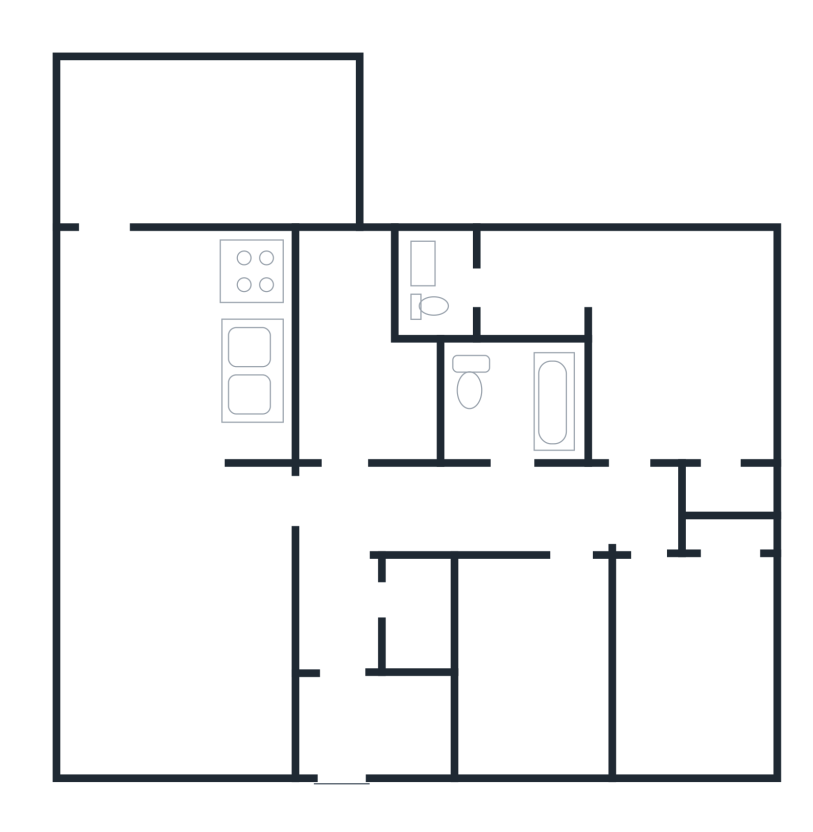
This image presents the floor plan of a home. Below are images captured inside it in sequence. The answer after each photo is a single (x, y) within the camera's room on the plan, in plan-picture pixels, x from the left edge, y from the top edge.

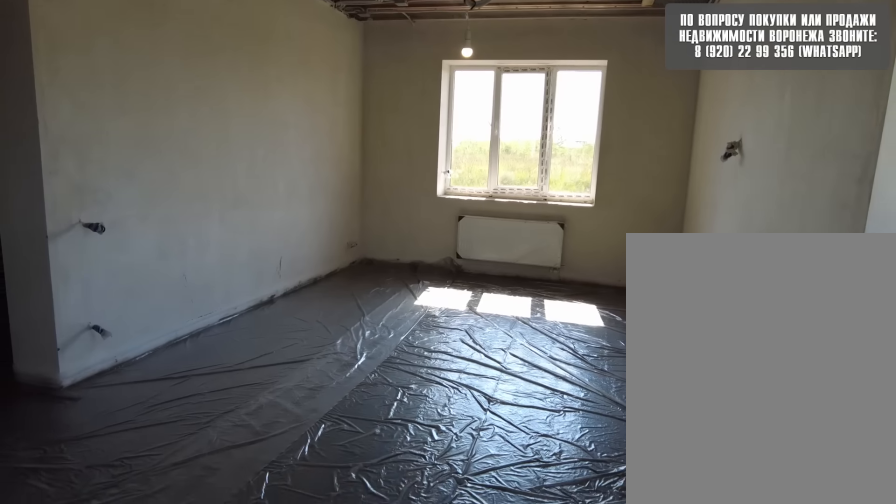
(141, 355)
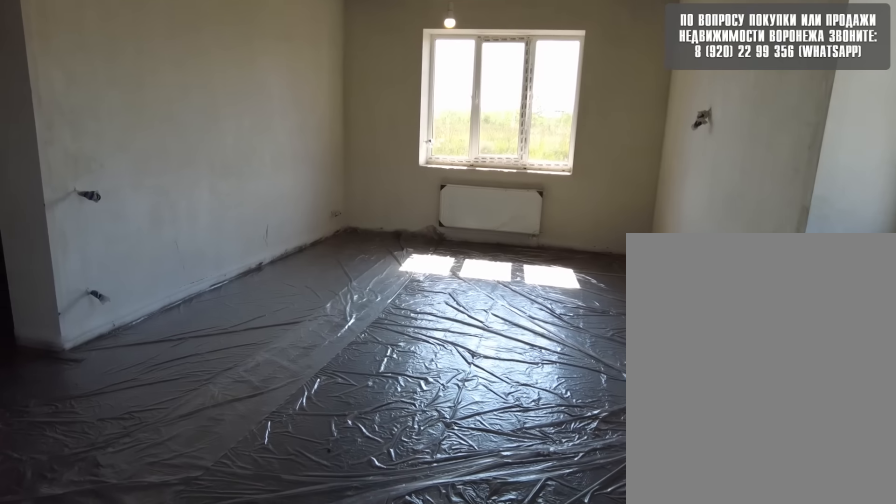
(141, 332)
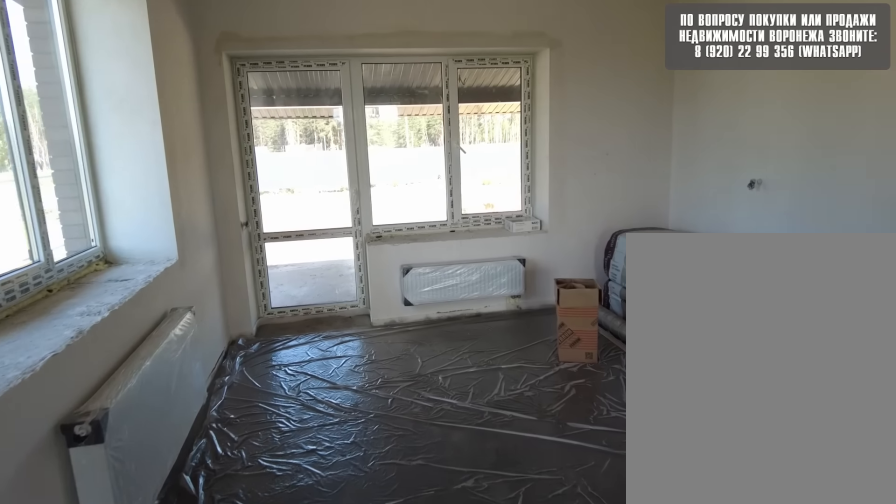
(143, 301)
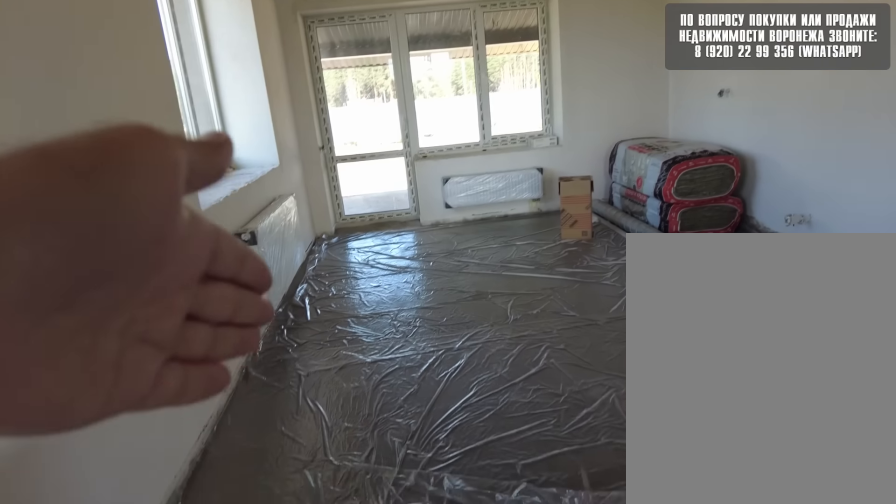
(142, 298)
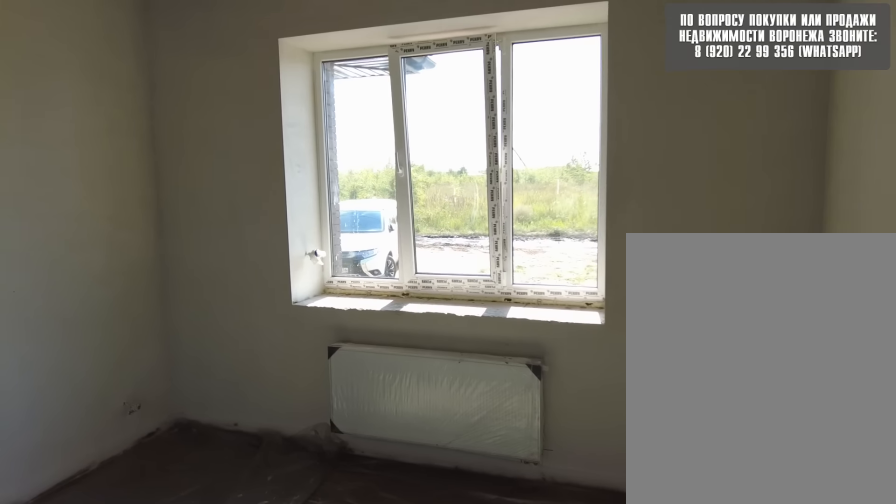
(142, 299)
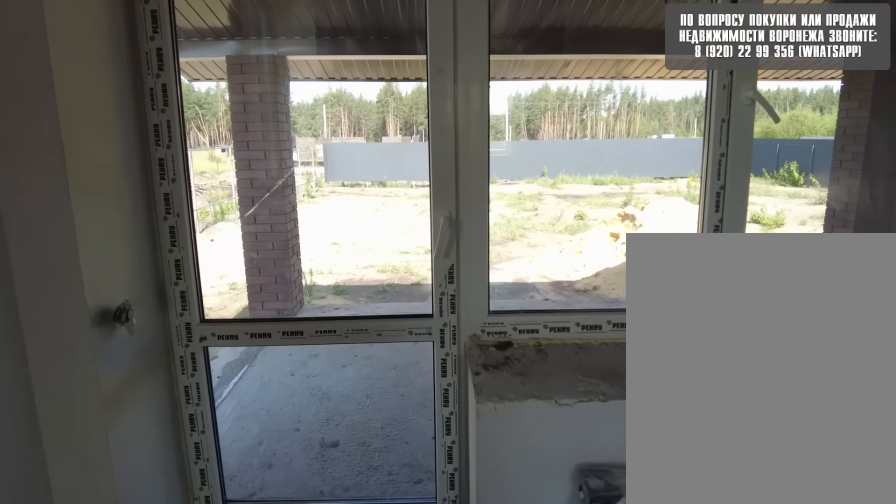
(145, 290)
